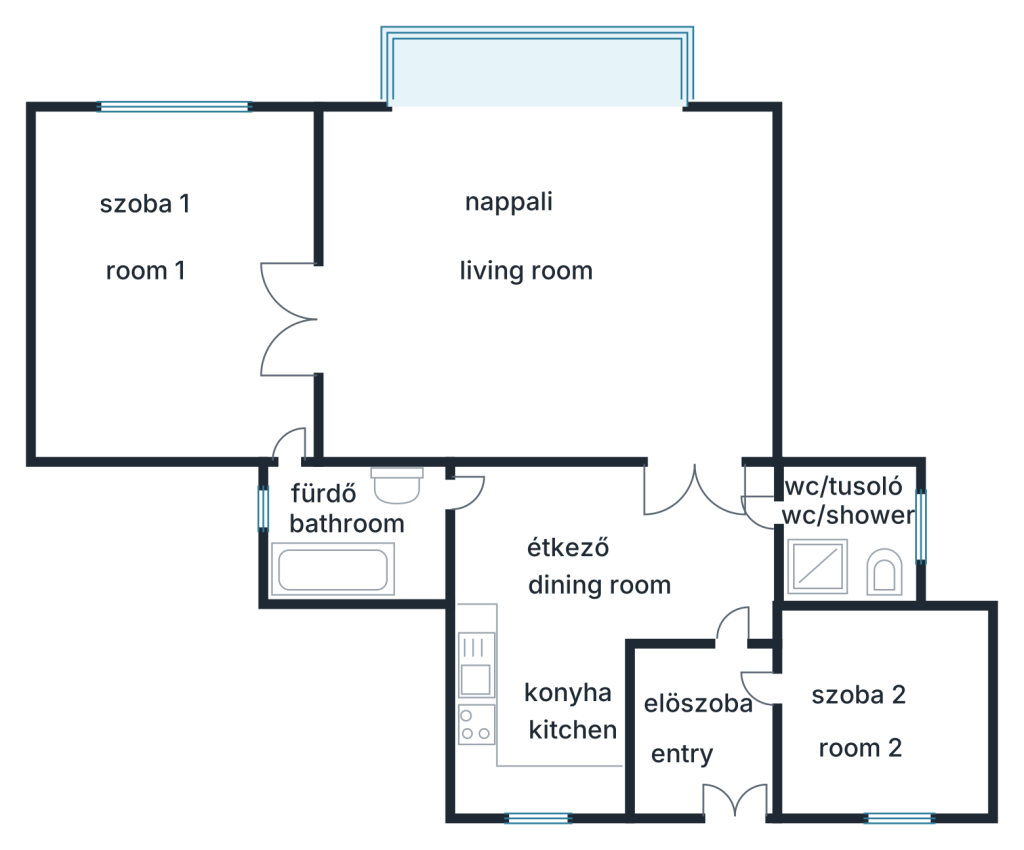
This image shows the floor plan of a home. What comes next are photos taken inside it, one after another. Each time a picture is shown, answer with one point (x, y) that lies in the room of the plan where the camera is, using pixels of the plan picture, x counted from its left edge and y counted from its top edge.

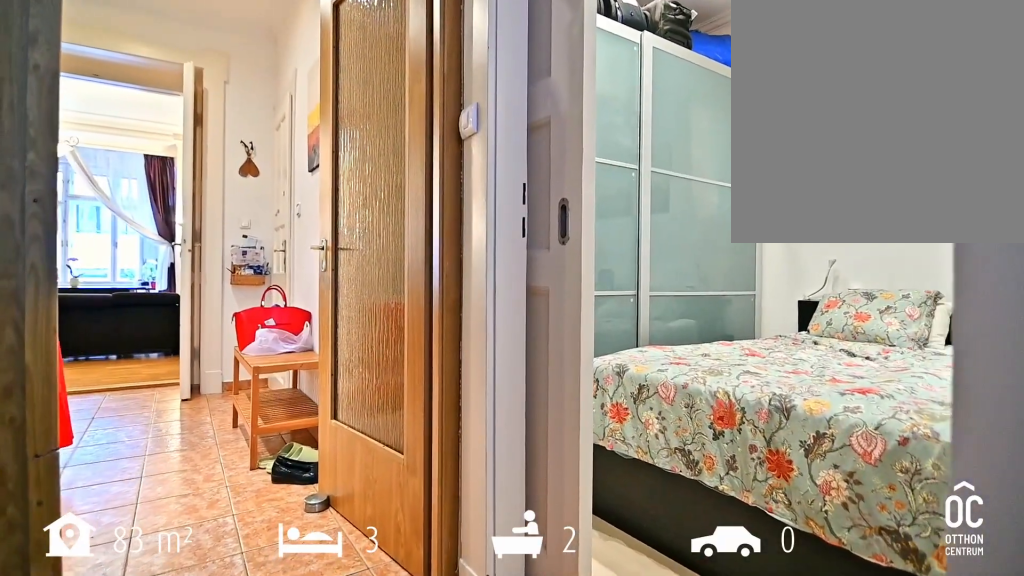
(699, 731)
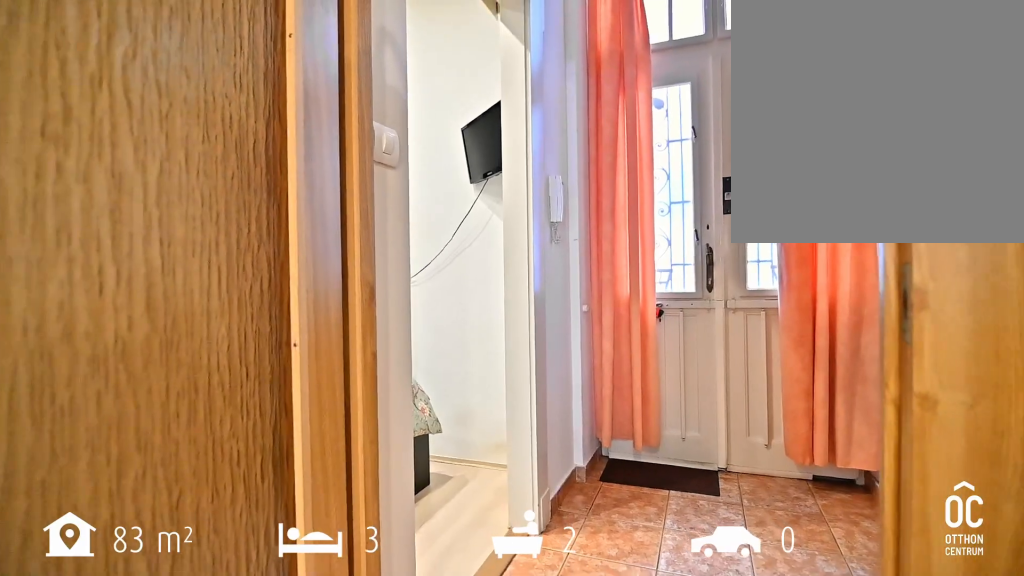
(699, 731)
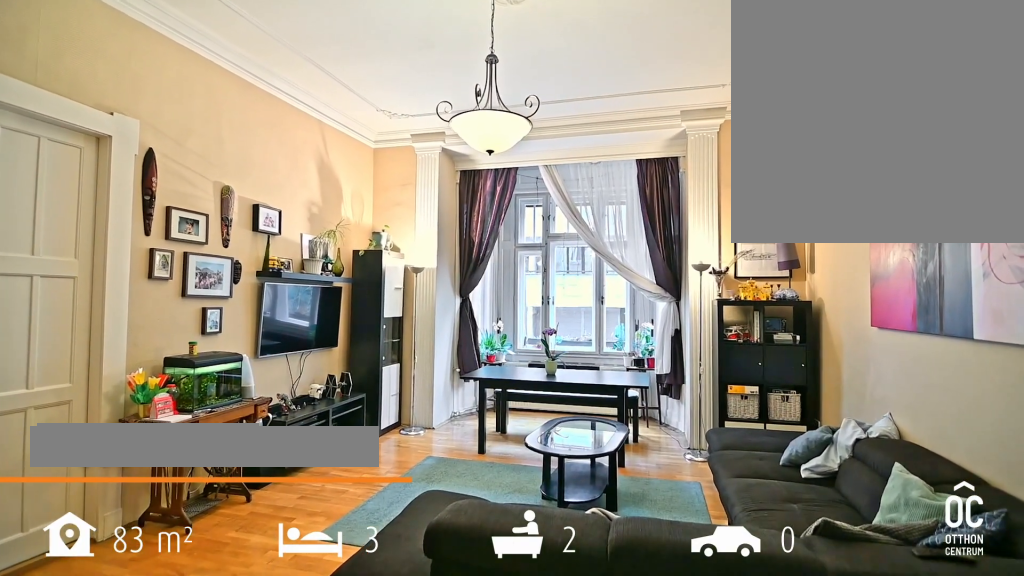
(535, 284)
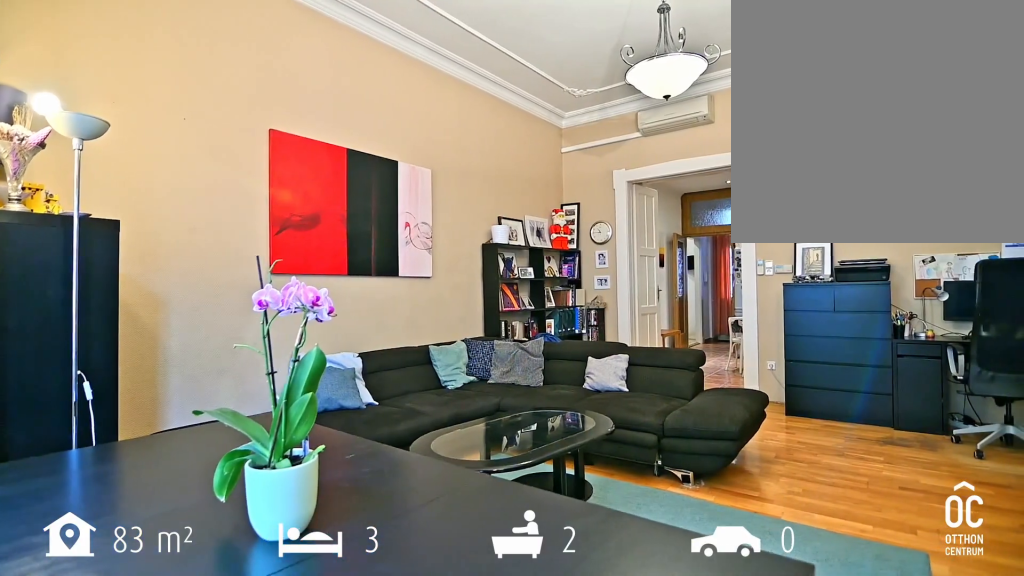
(535, 285)
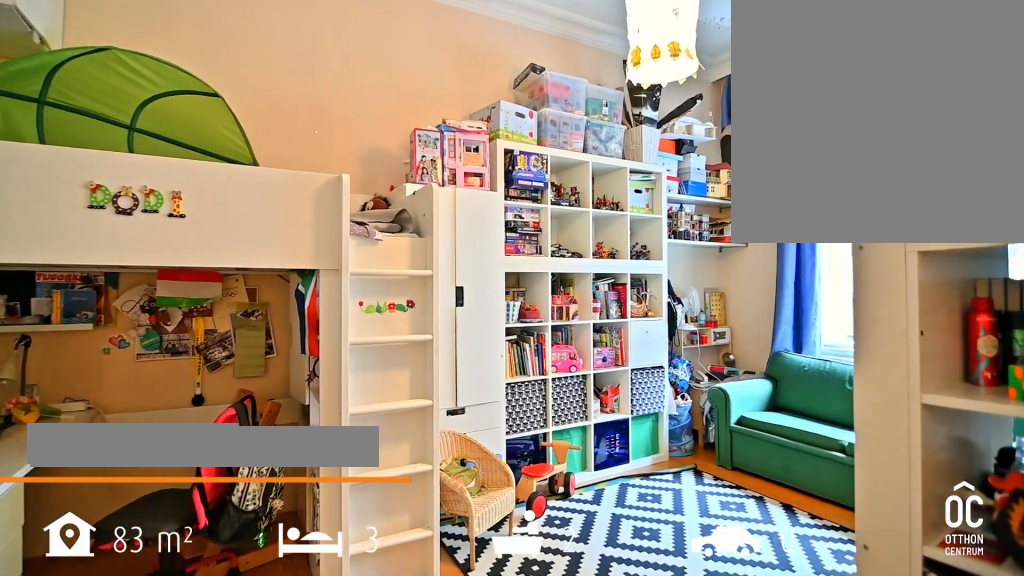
(170, 290)
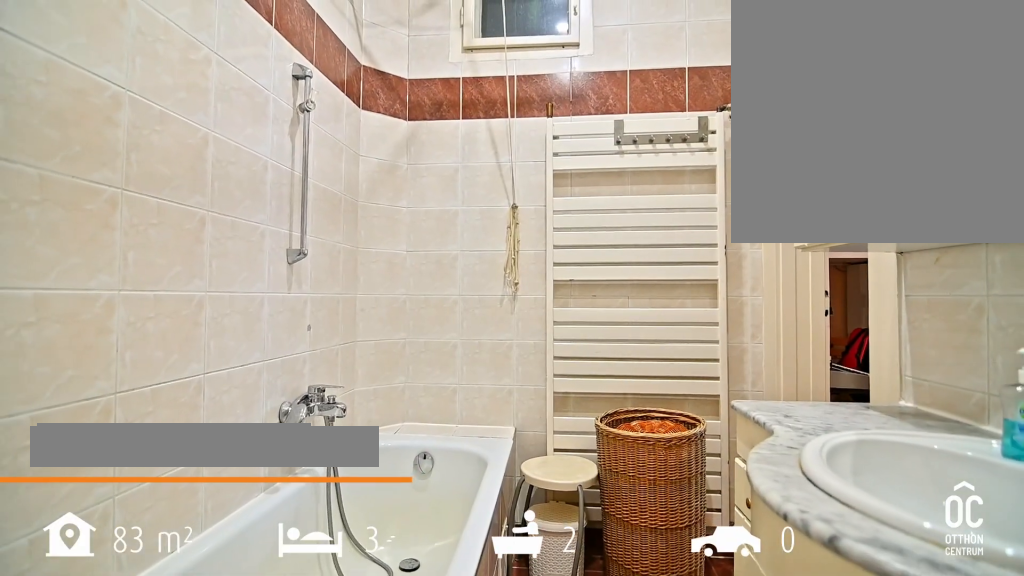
(349, 534)
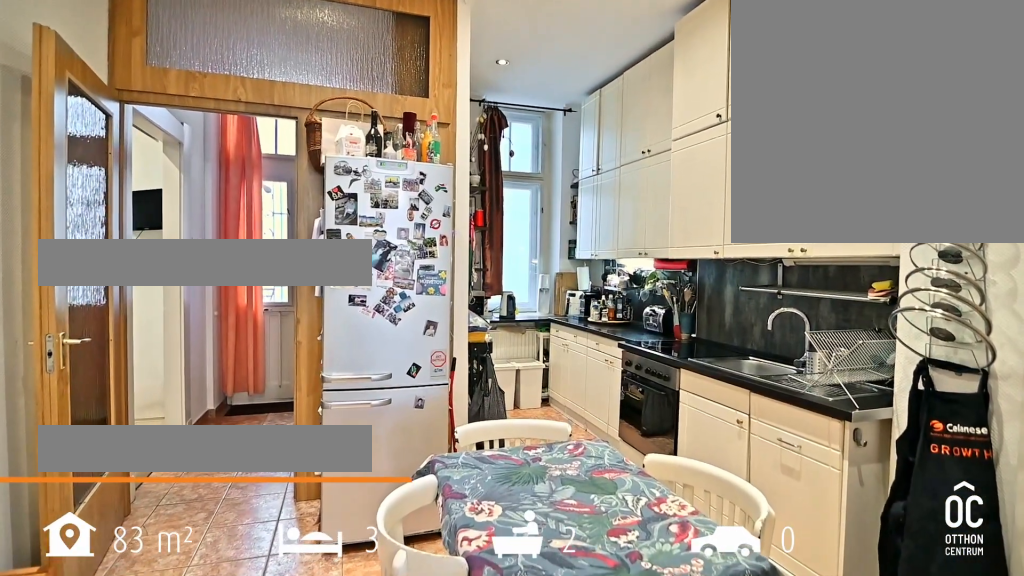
(553, 633)
